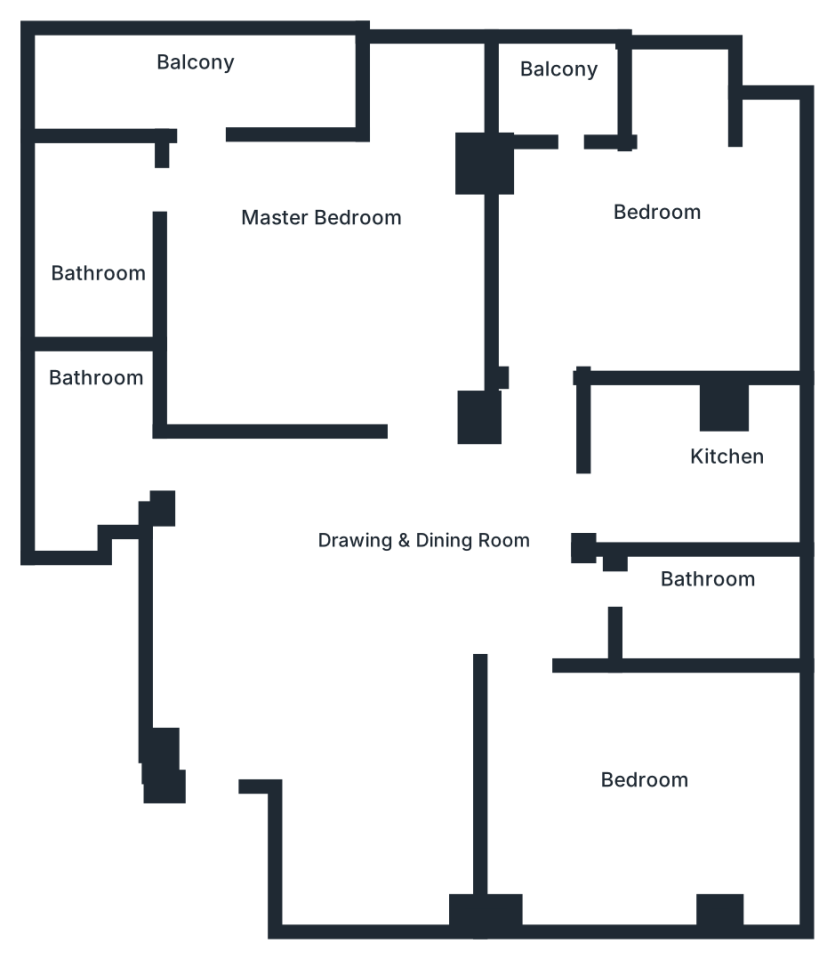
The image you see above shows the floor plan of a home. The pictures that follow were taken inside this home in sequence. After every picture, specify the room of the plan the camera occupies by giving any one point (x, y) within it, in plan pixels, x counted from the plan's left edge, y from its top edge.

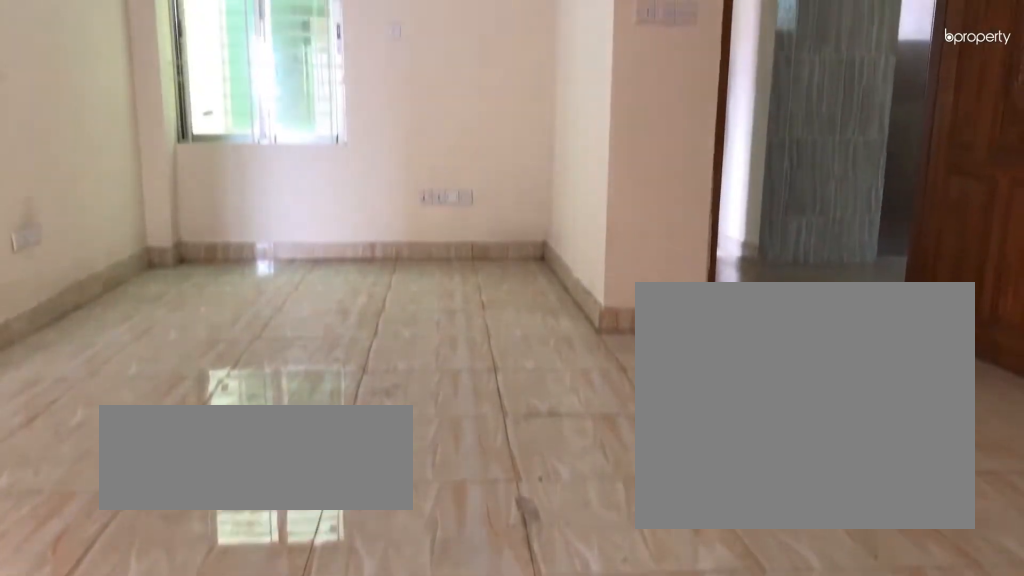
(430, 555)
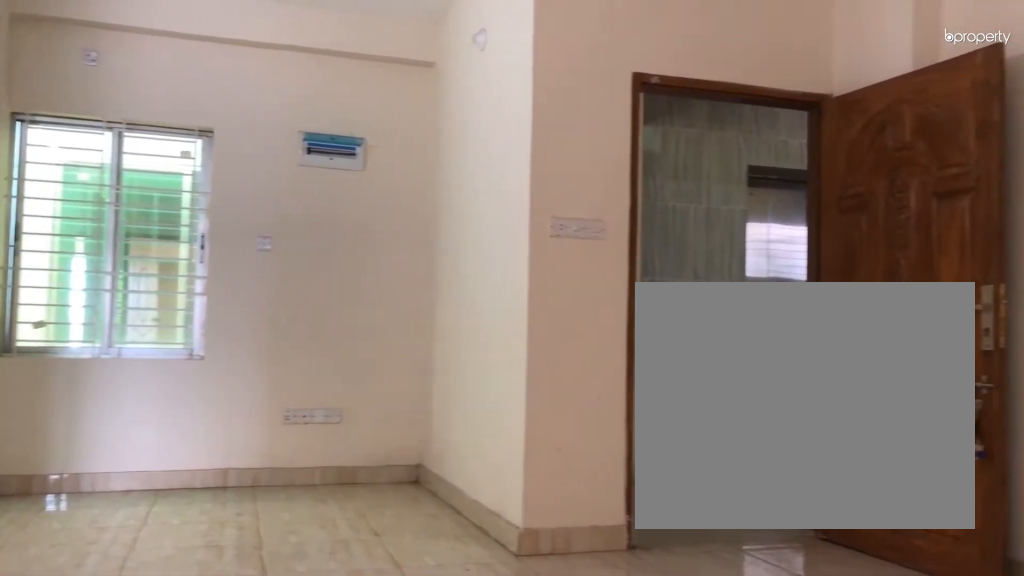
(430, 552)
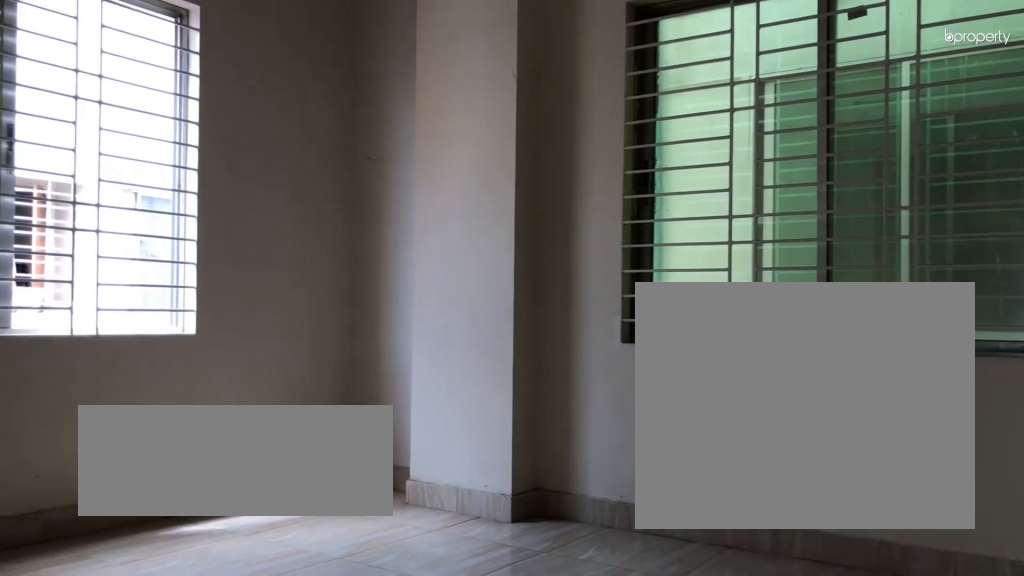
(652, 771)
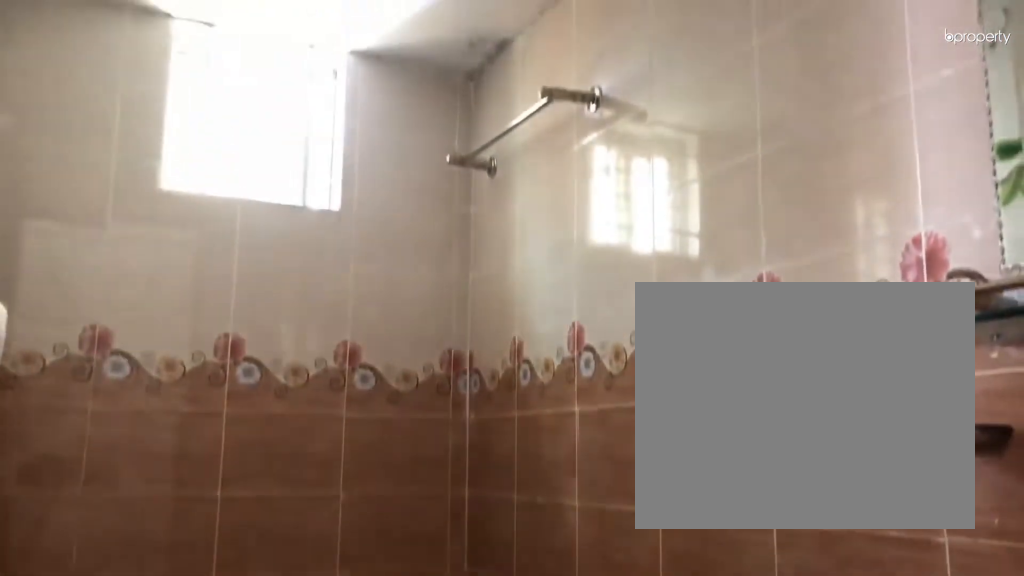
(719, 595)
